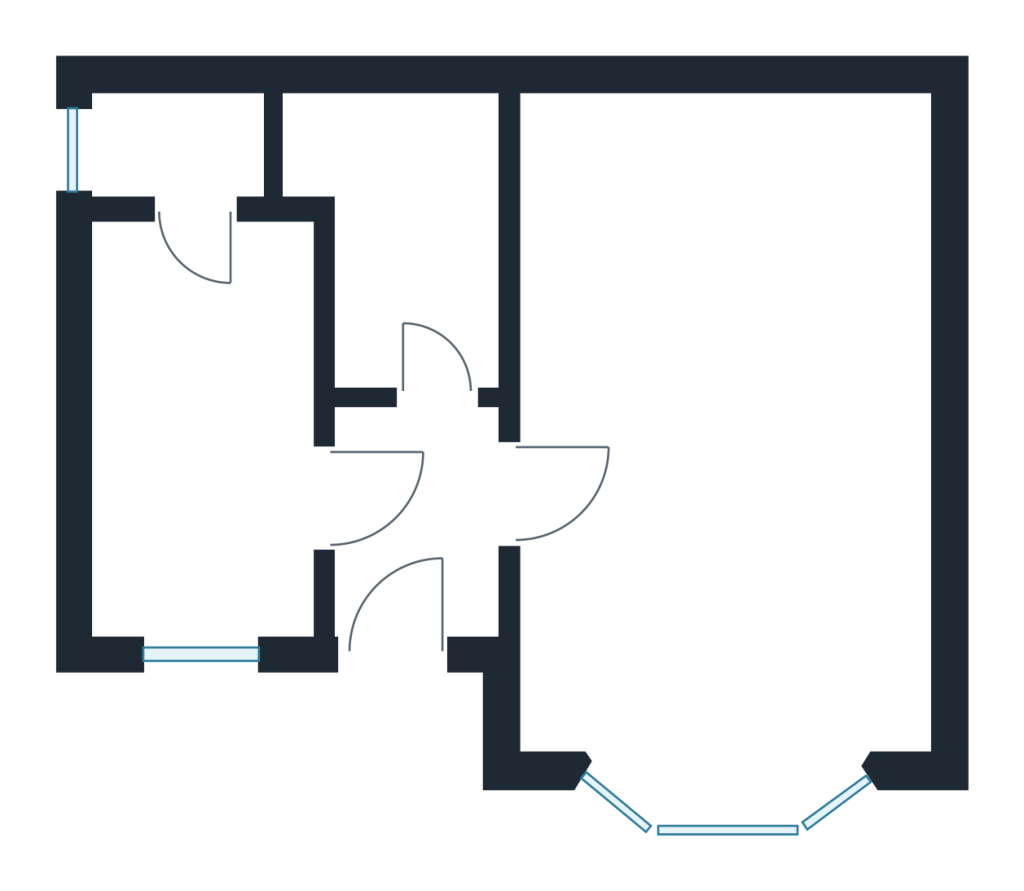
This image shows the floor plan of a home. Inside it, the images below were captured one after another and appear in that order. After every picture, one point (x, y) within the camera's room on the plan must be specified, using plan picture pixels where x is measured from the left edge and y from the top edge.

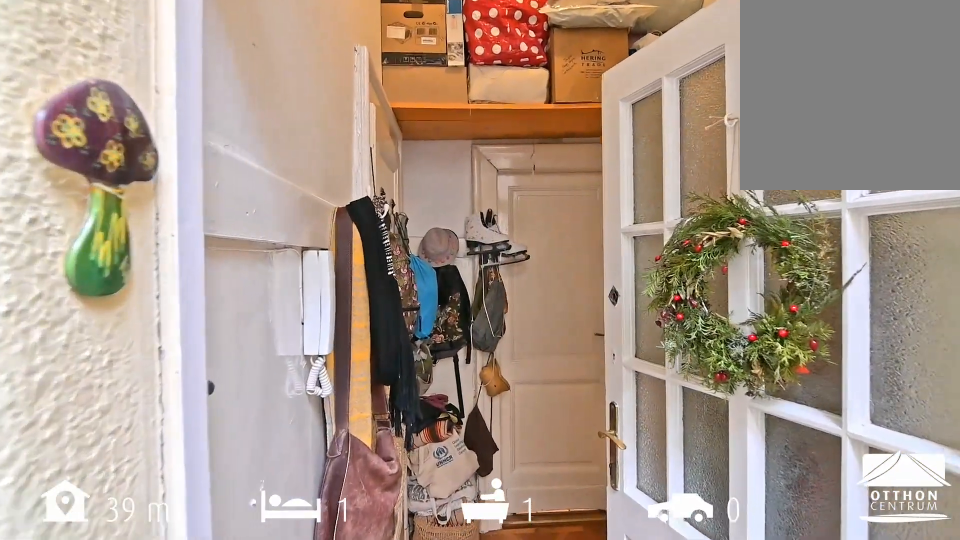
(423, 529)
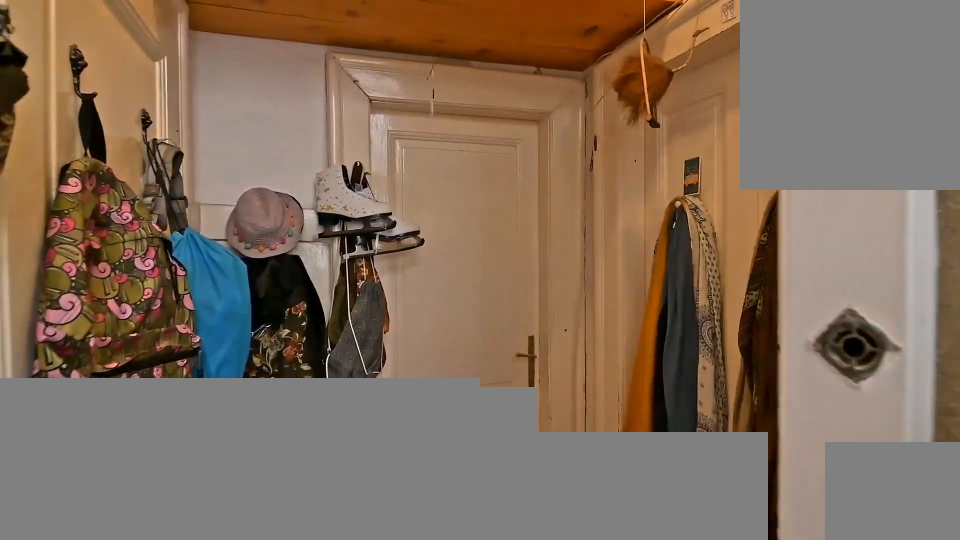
(422, 529)
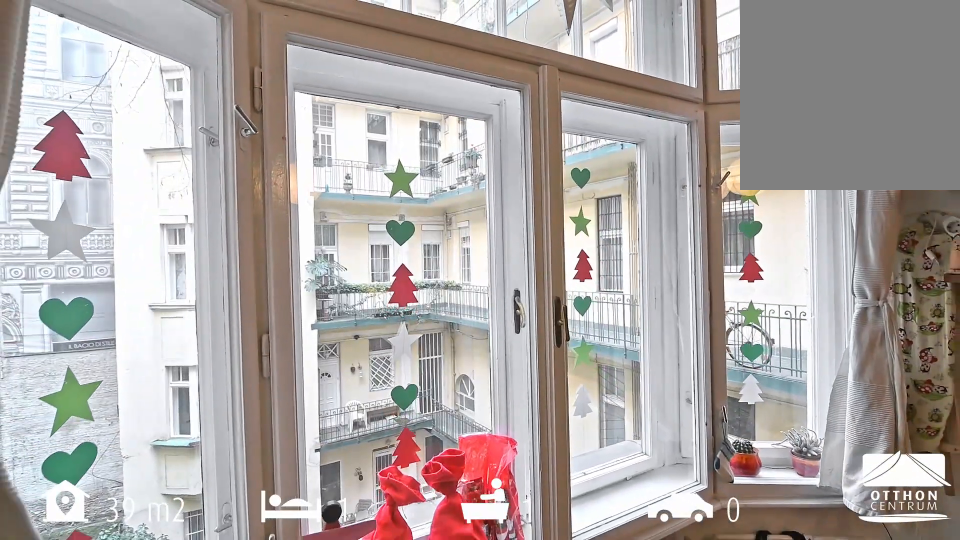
(724, 421)
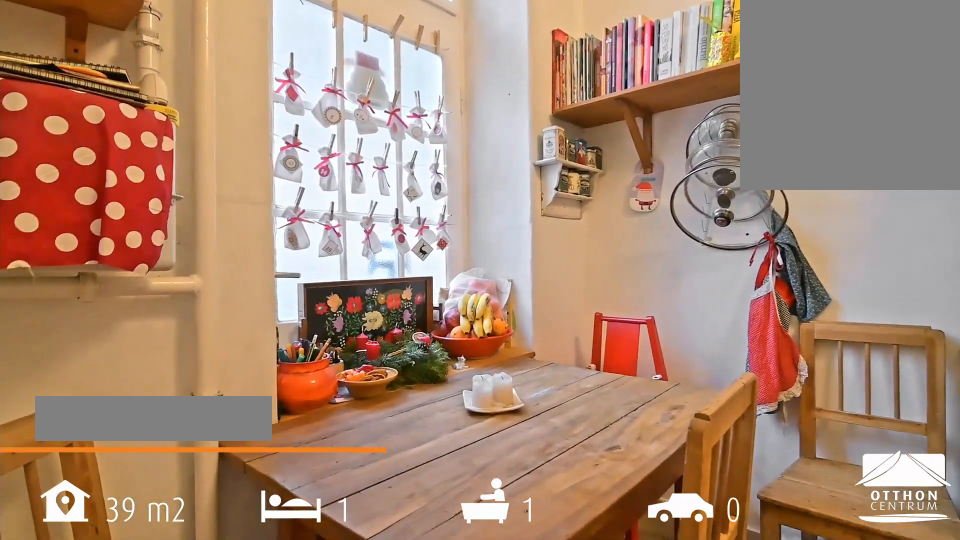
(200, 451)
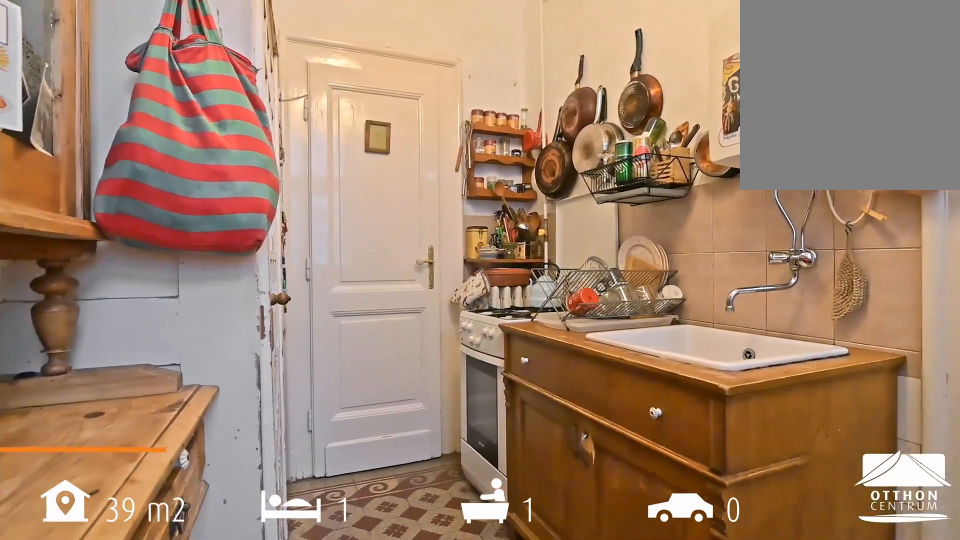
(199, 450)
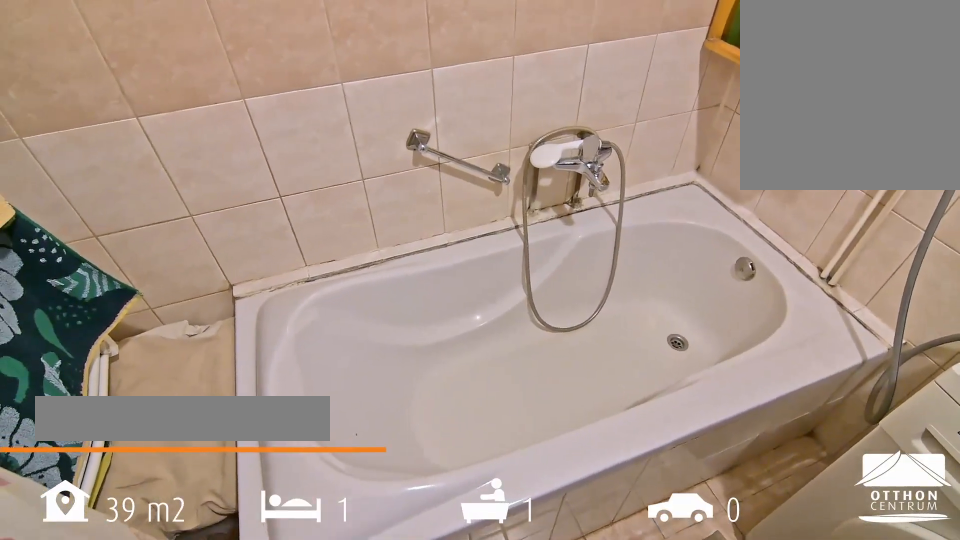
(408, 227)
